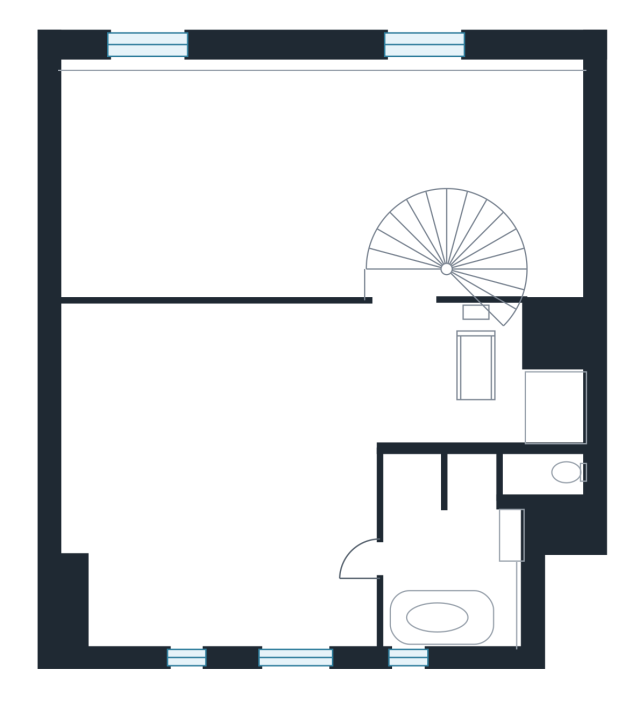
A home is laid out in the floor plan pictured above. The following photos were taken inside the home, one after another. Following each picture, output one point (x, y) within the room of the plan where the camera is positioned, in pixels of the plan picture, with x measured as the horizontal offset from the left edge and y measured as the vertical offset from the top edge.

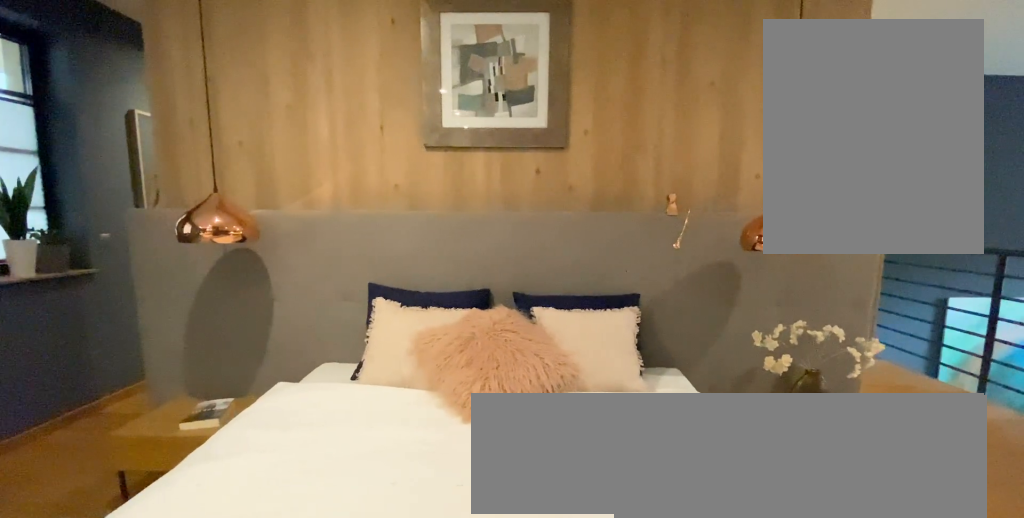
(266, 491)
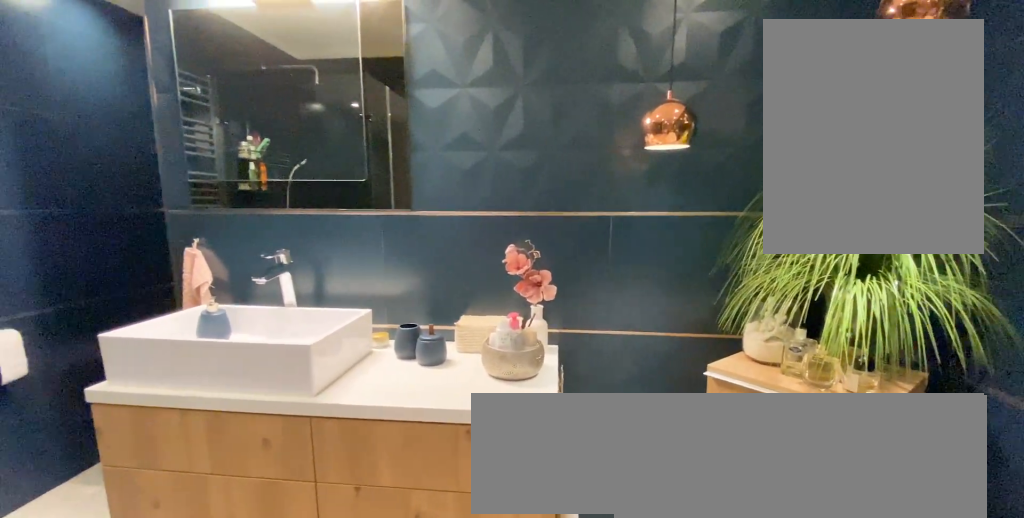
(441, 531)
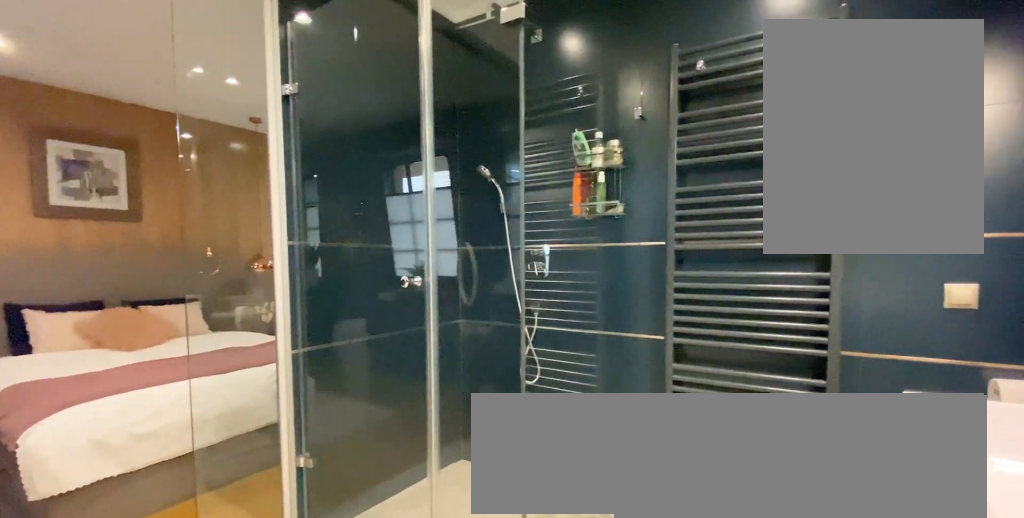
(441, 531)
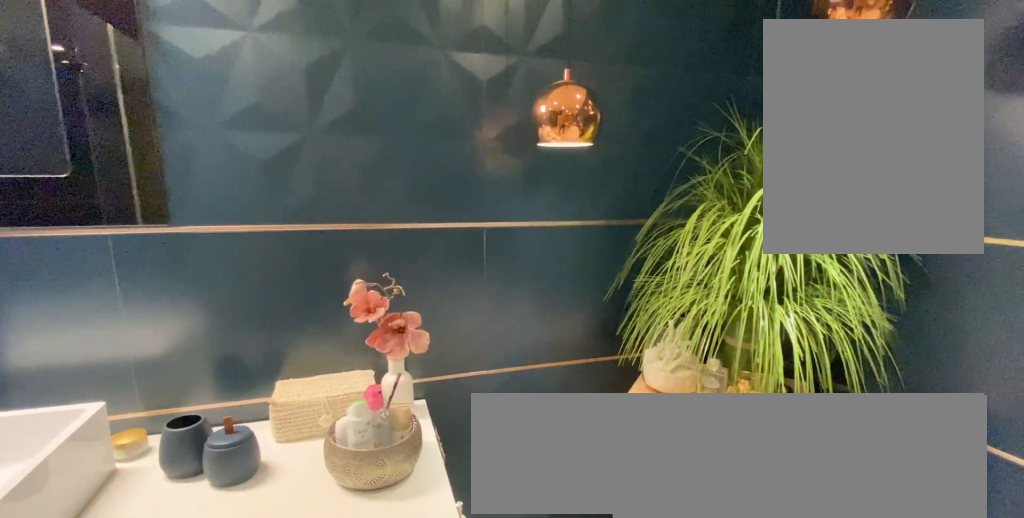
(441, 531)
